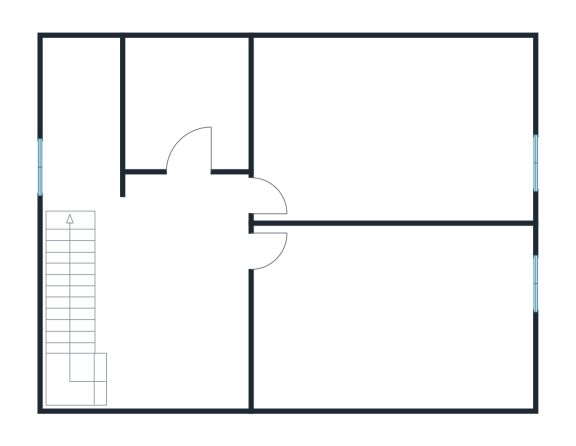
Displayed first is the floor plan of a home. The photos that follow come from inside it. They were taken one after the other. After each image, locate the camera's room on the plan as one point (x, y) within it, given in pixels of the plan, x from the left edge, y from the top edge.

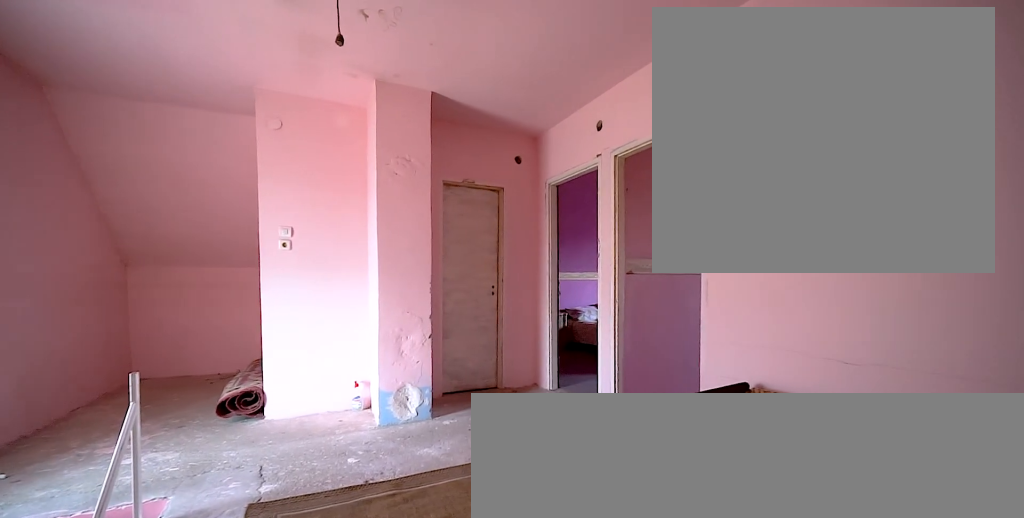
(183, 285)
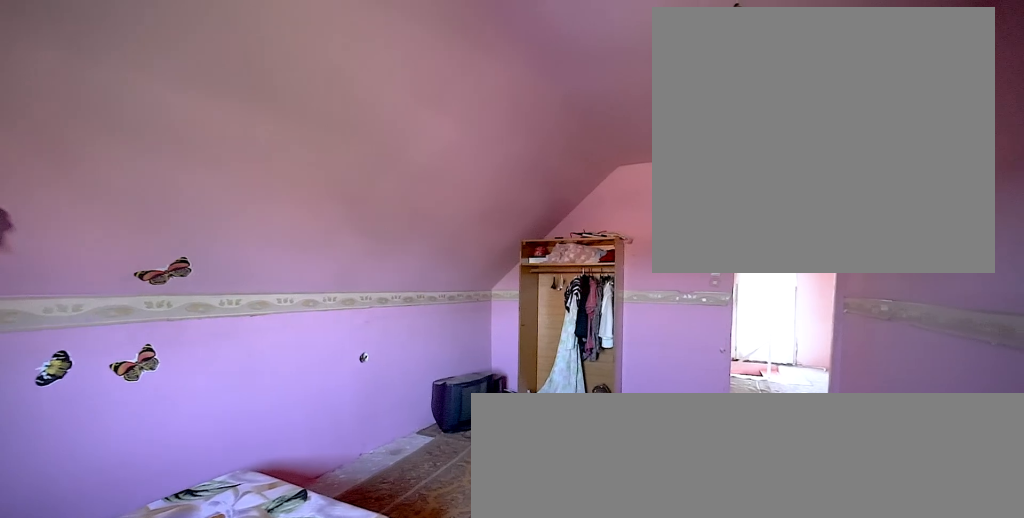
(397, 320)
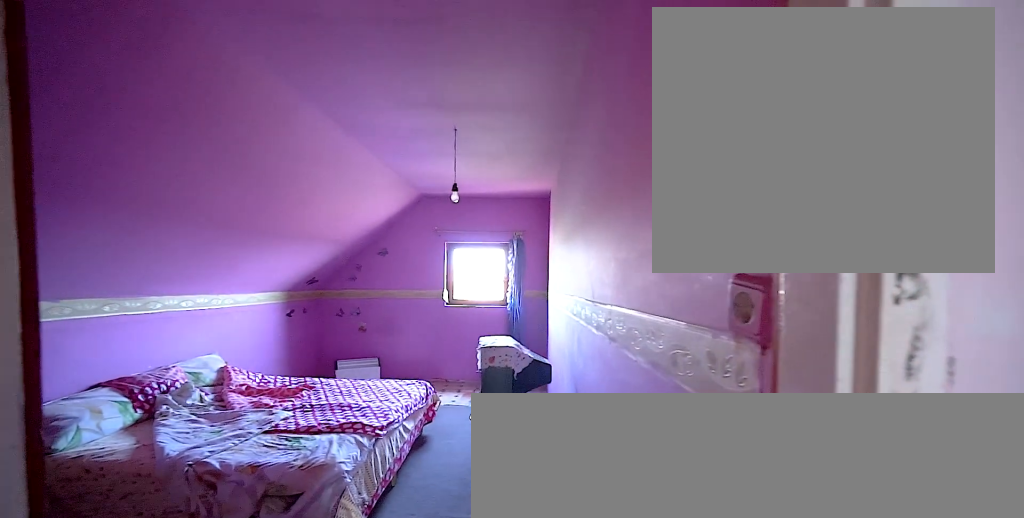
(397, 146)
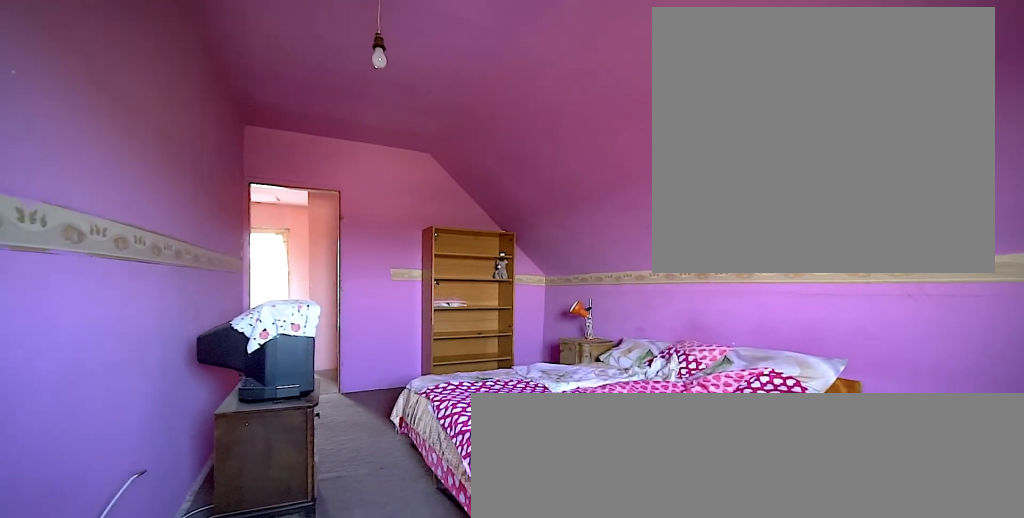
(397, 146)
